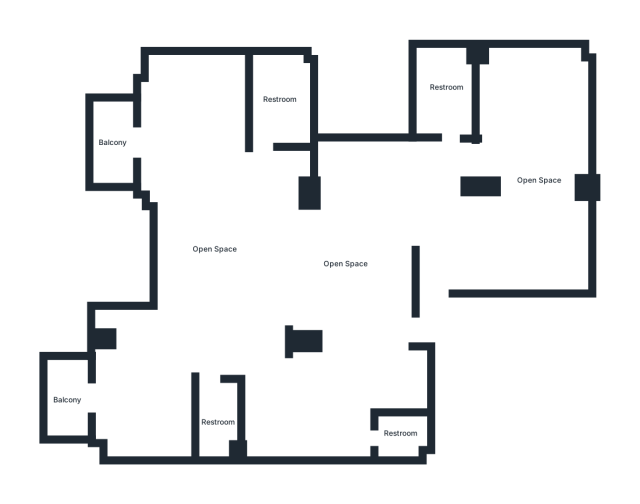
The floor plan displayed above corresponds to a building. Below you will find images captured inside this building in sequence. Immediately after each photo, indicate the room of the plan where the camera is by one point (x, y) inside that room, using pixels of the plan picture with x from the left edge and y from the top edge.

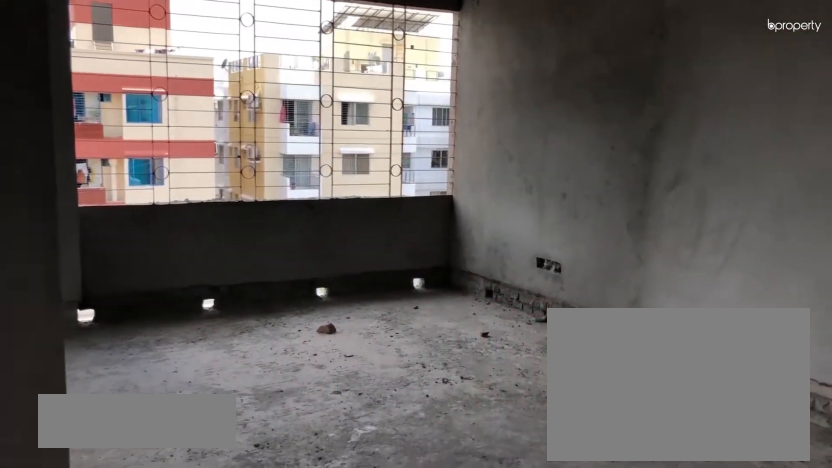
(520, 242)
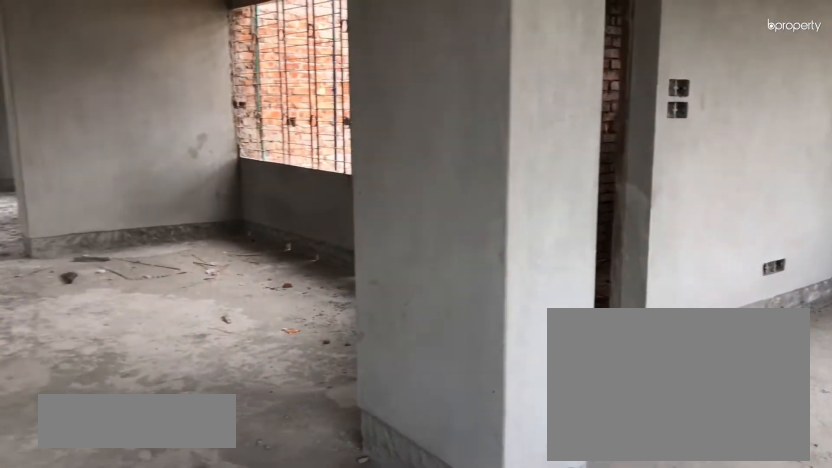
(534, 155)
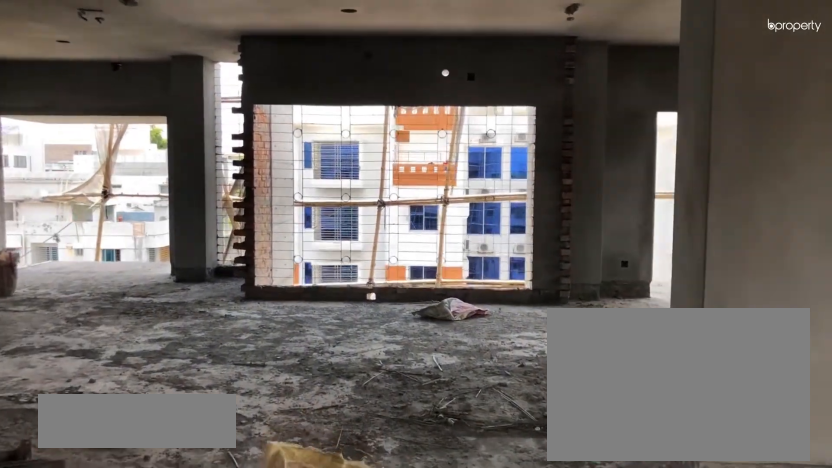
(327, 263)
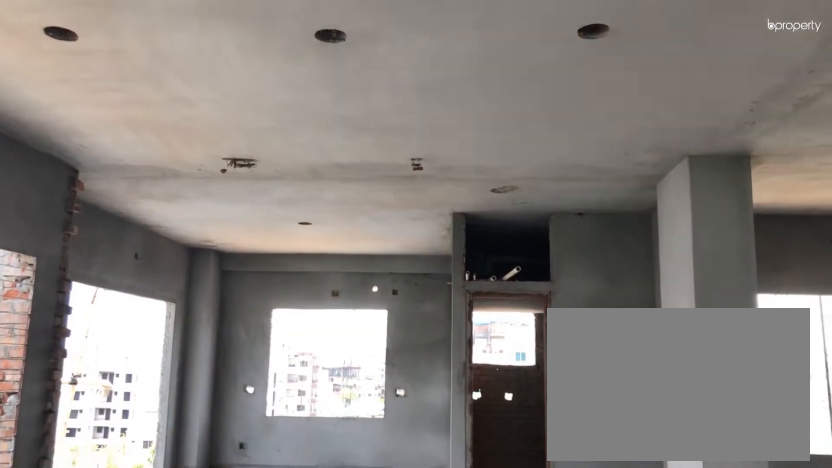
(217, 259)
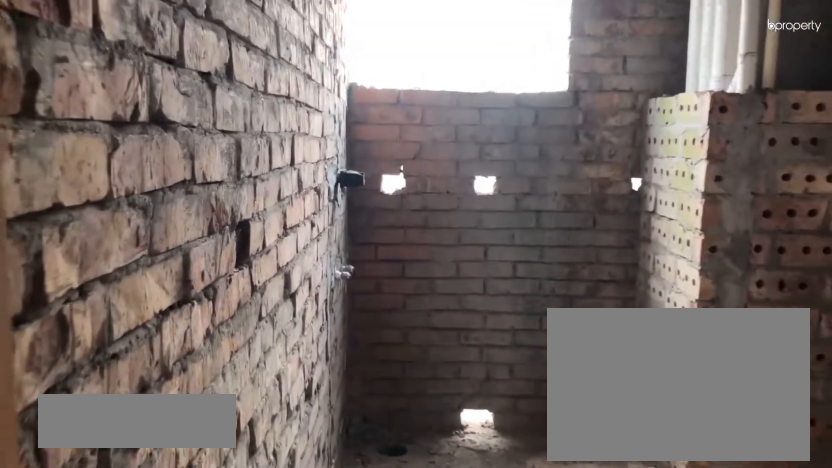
(280, 103)
